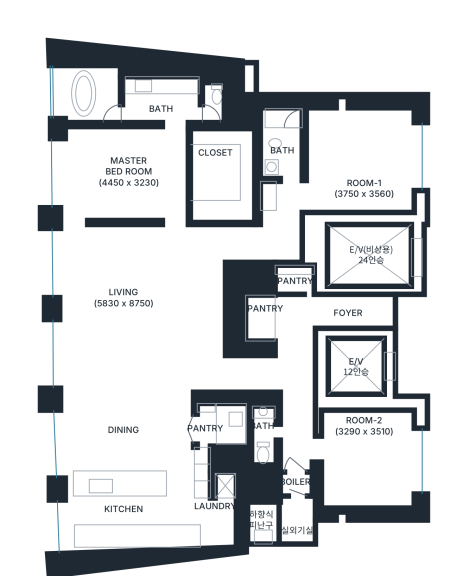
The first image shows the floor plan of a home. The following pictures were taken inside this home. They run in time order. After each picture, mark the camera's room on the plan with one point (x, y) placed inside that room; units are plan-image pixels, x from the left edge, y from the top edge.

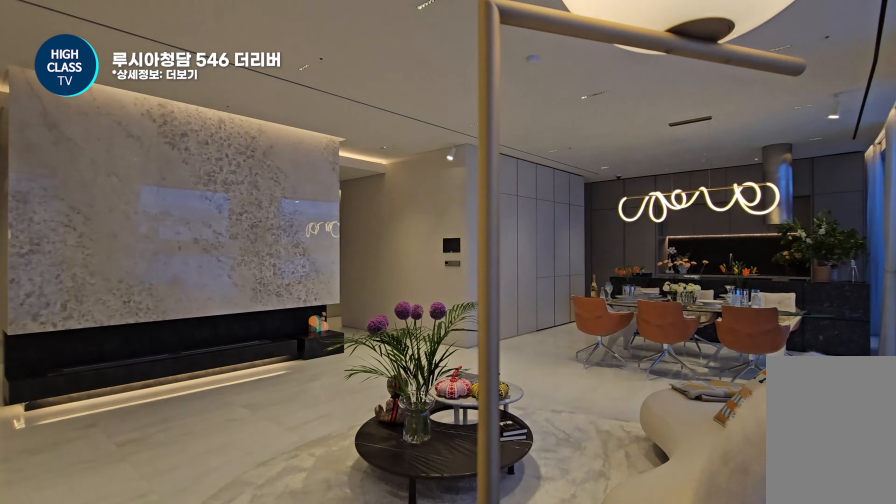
(136, 300)
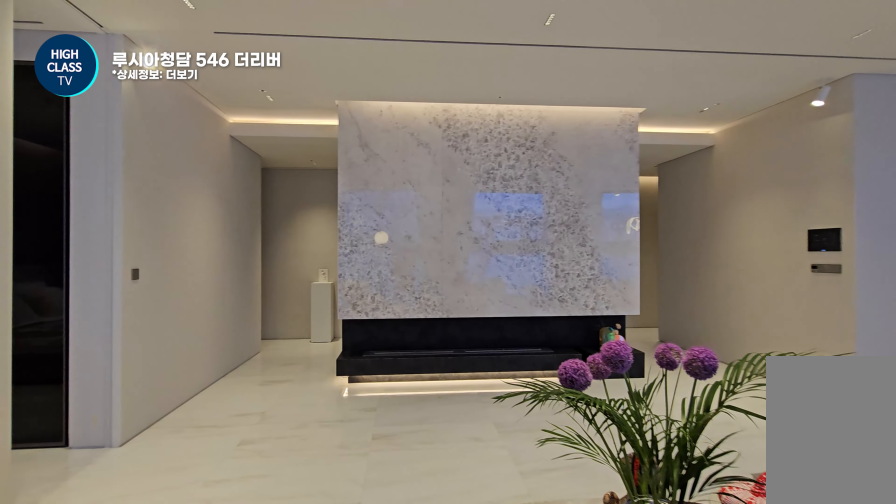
(136, 300)
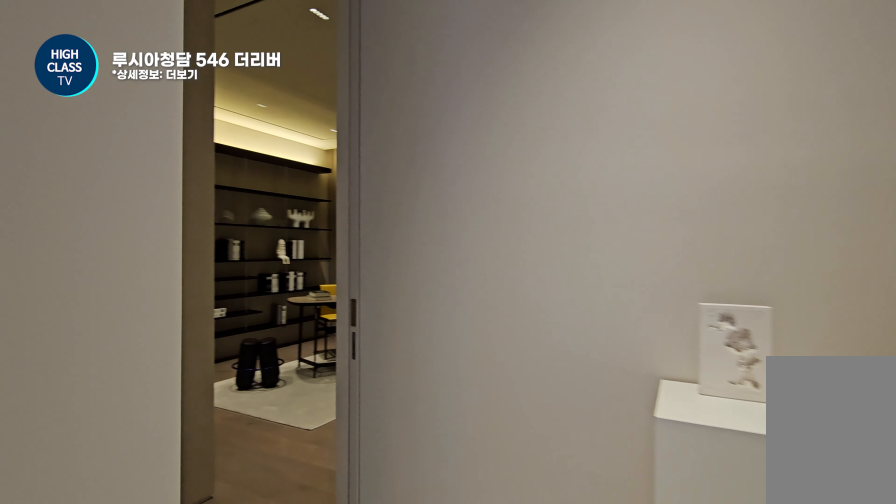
(262, 241)
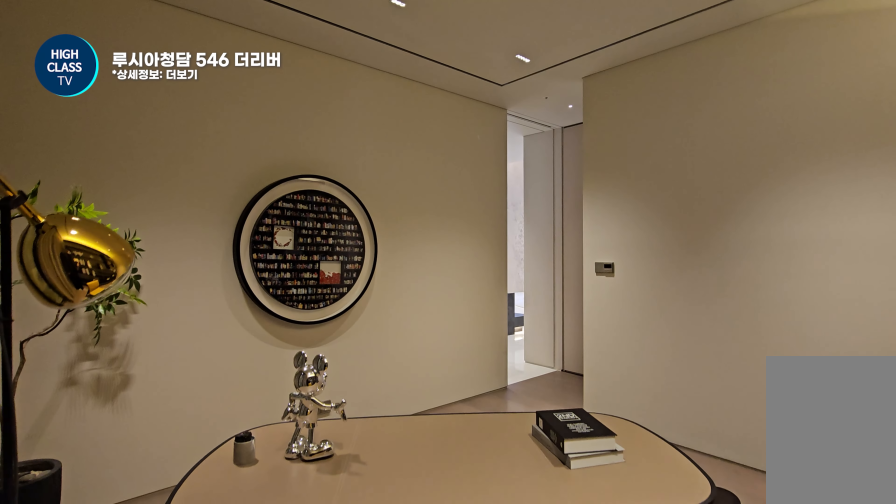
(336, 157)
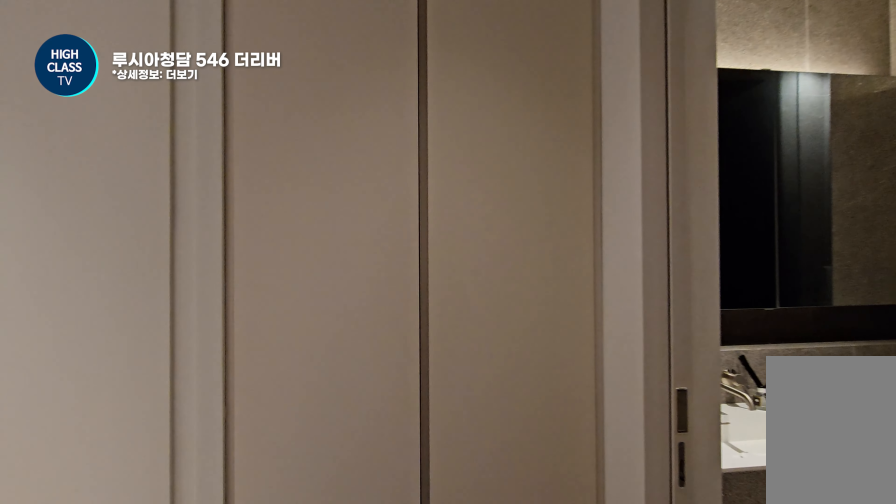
(336, 157)
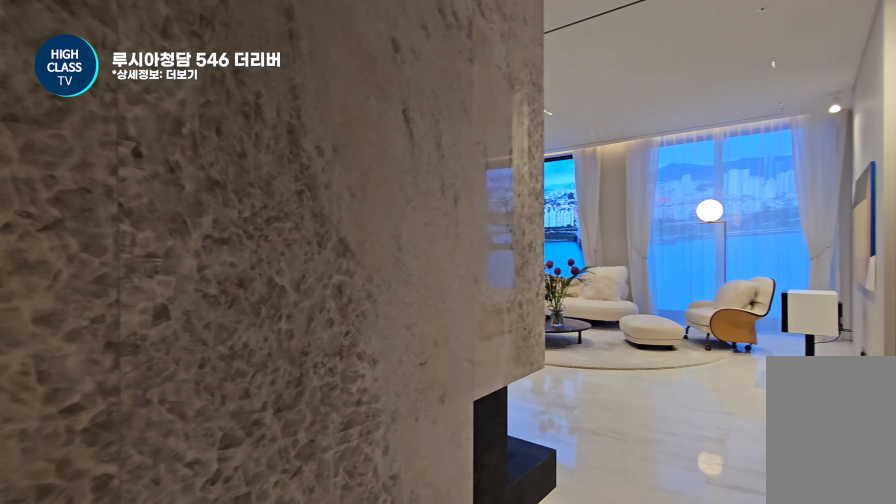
(262, 241)
